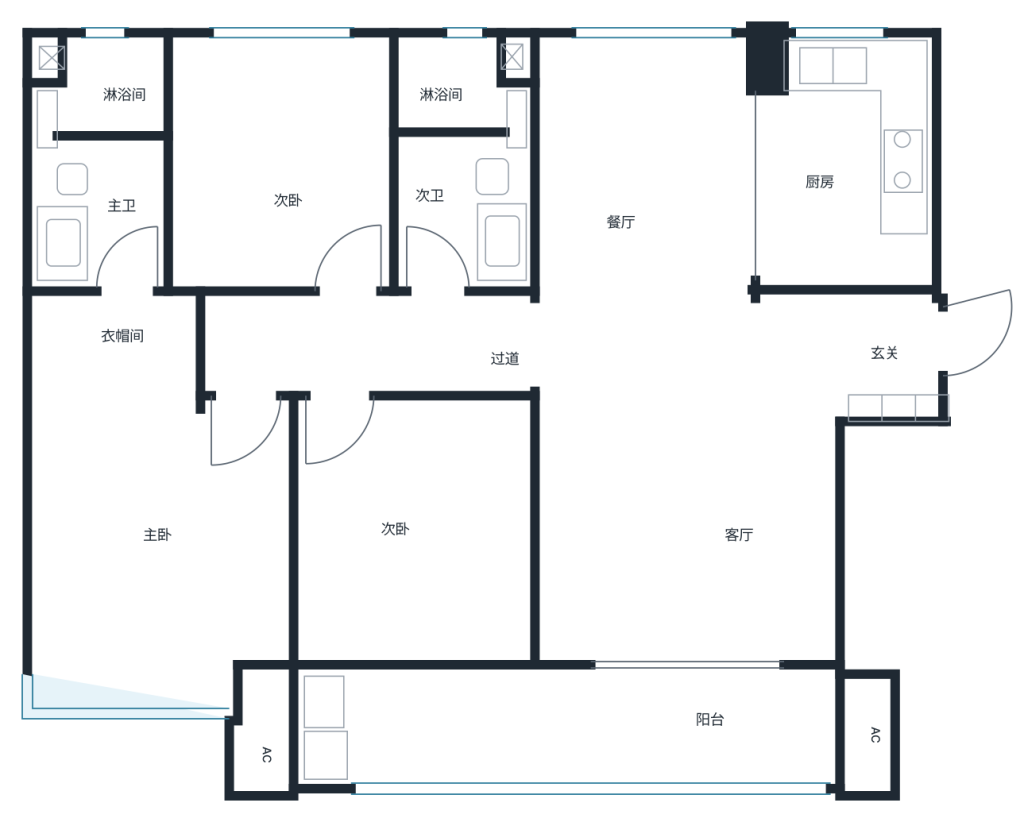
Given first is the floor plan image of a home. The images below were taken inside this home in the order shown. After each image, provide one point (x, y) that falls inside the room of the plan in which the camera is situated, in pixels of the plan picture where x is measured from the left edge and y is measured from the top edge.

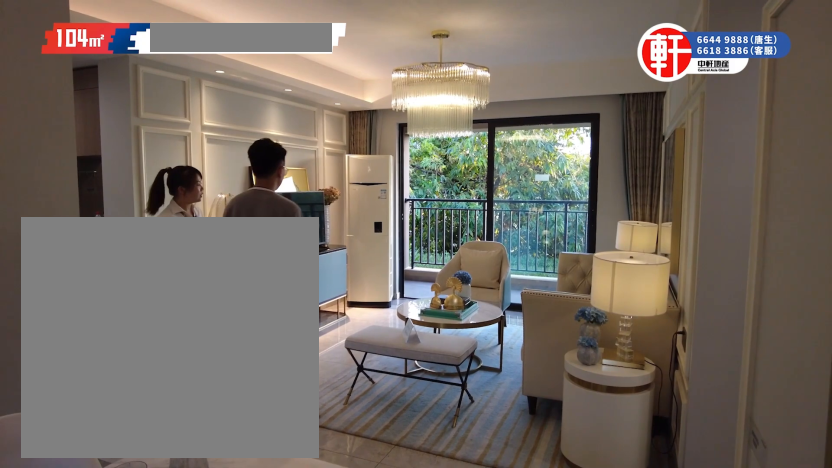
(655, 387)
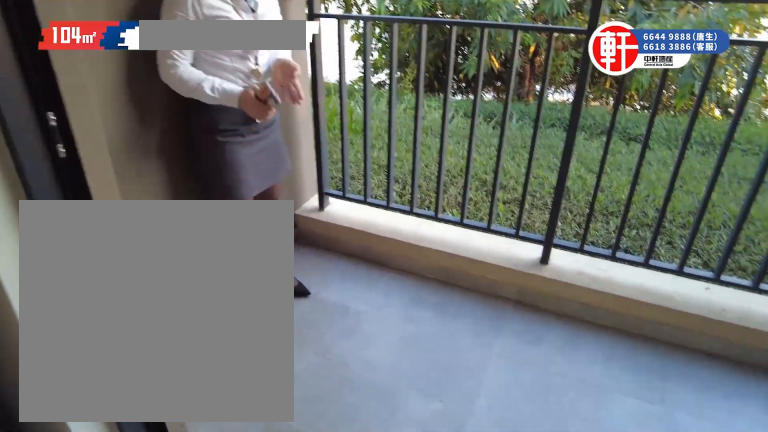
(593, 729)
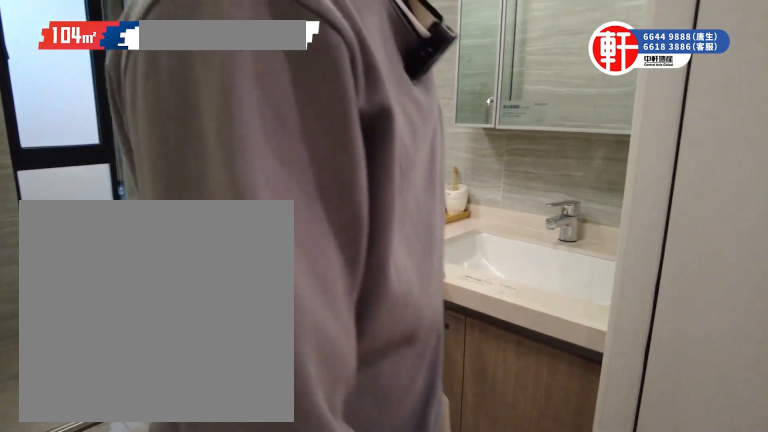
(471, 212)
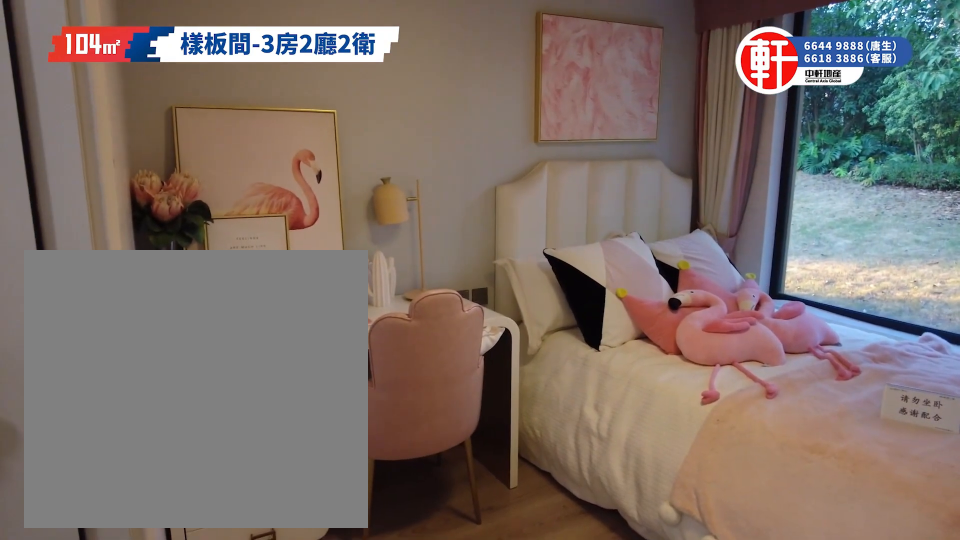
(306, 214)
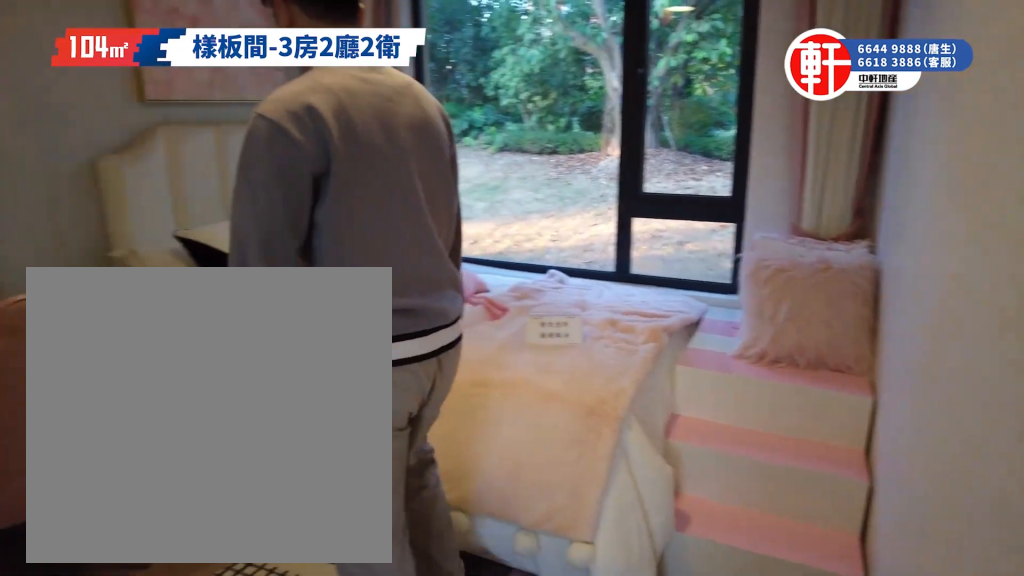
(306, 214)
